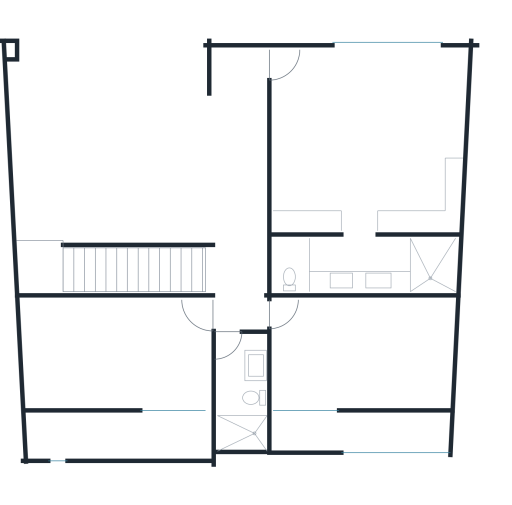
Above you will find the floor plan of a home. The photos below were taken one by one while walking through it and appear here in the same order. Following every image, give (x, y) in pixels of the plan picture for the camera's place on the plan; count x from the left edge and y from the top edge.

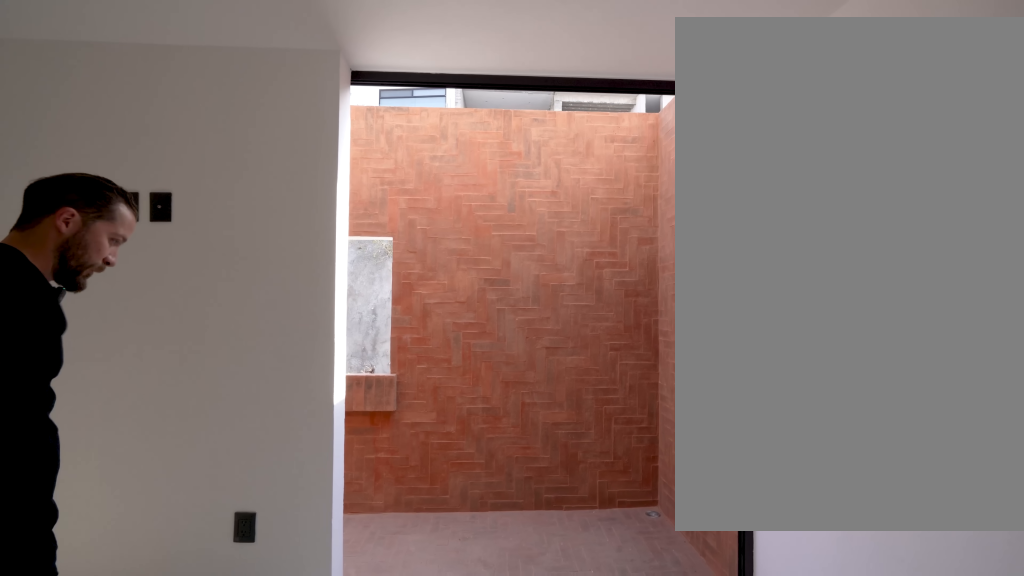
(294, 384)
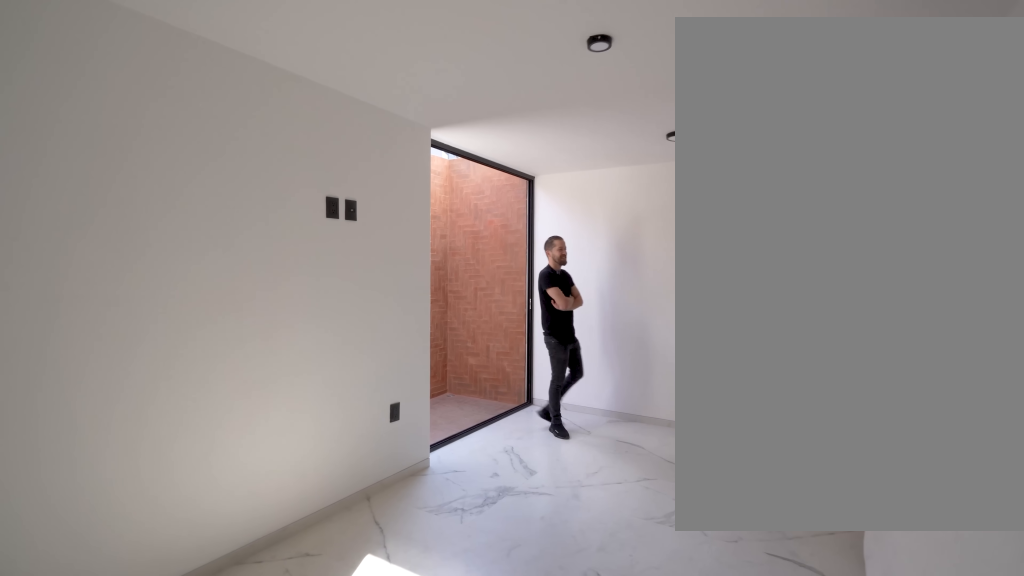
(412, 314)
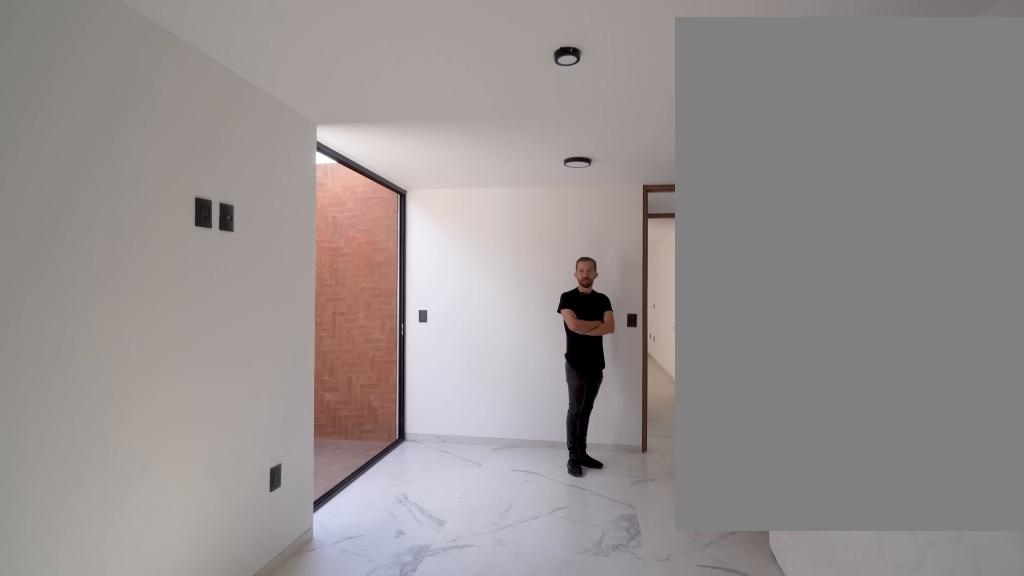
(419, 311)
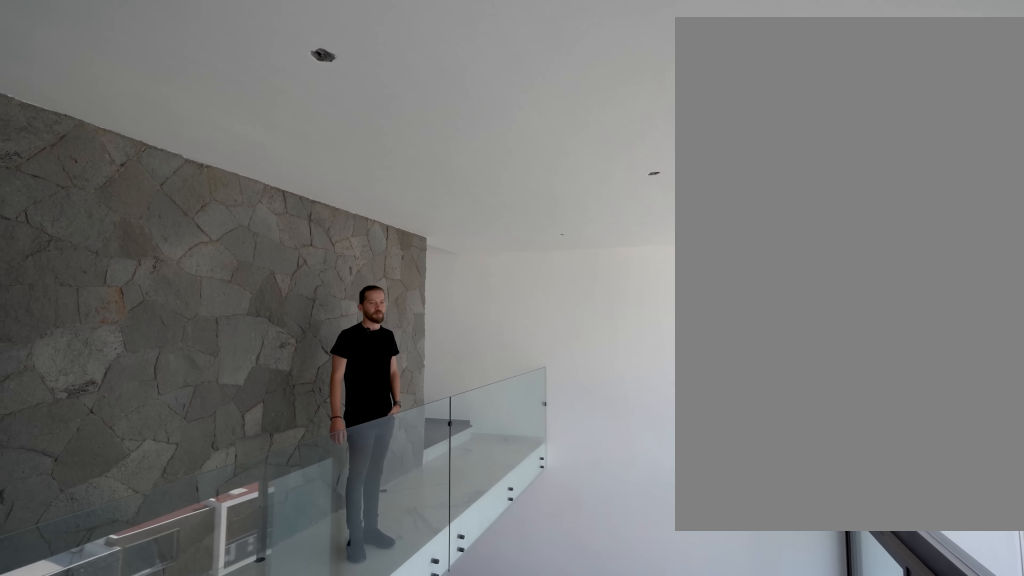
(227, 192)
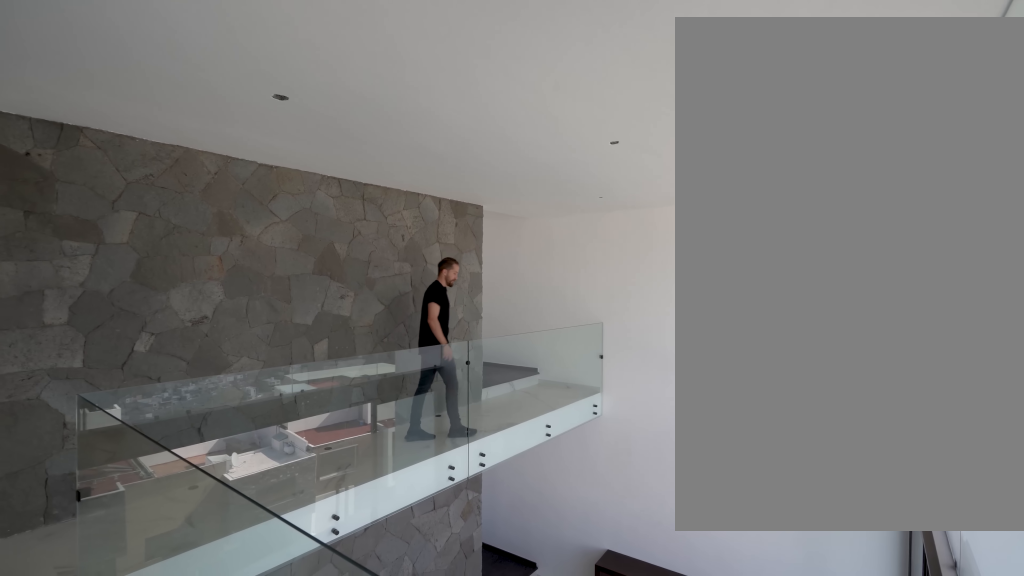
(226, 159)
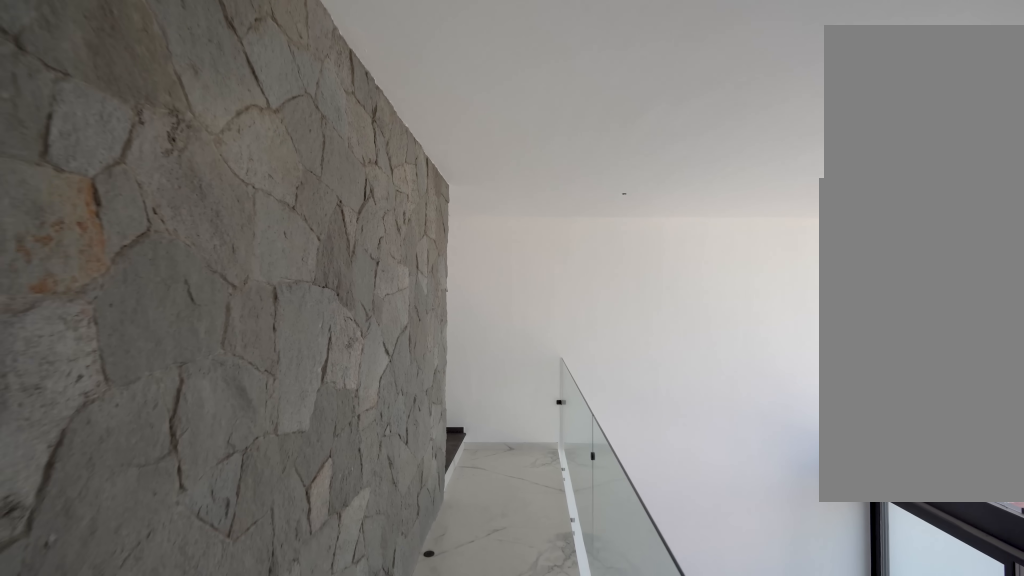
(211, 211)
